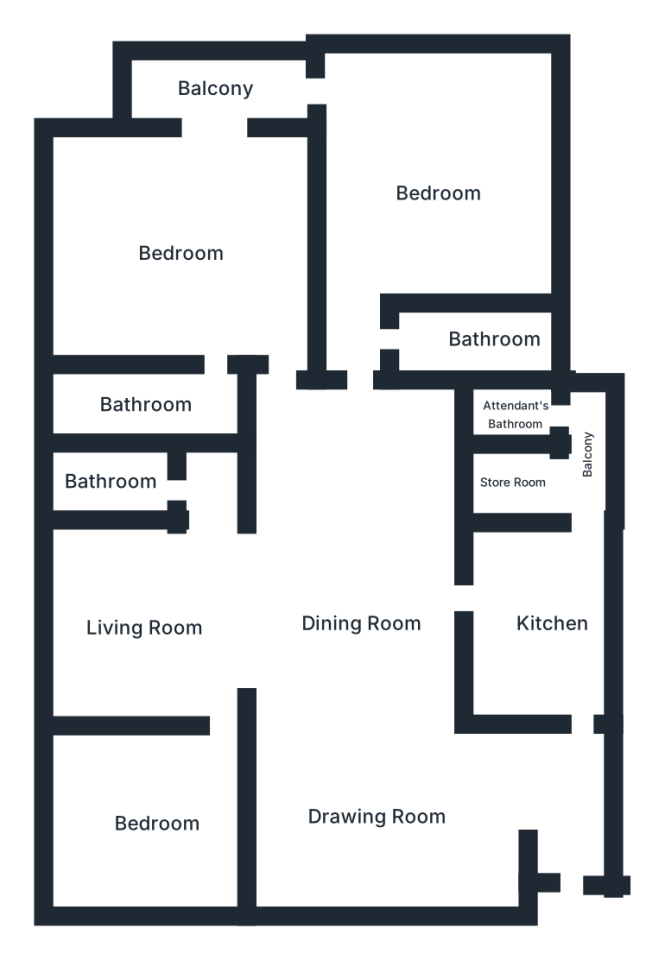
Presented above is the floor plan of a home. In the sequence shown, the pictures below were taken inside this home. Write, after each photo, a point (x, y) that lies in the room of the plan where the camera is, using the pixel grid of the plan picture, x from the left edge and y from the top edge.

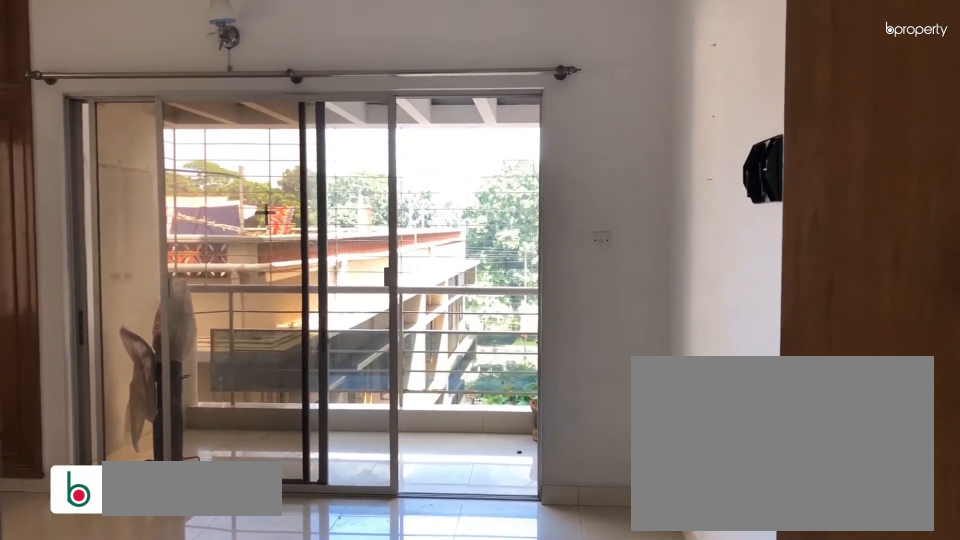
(186, 249)
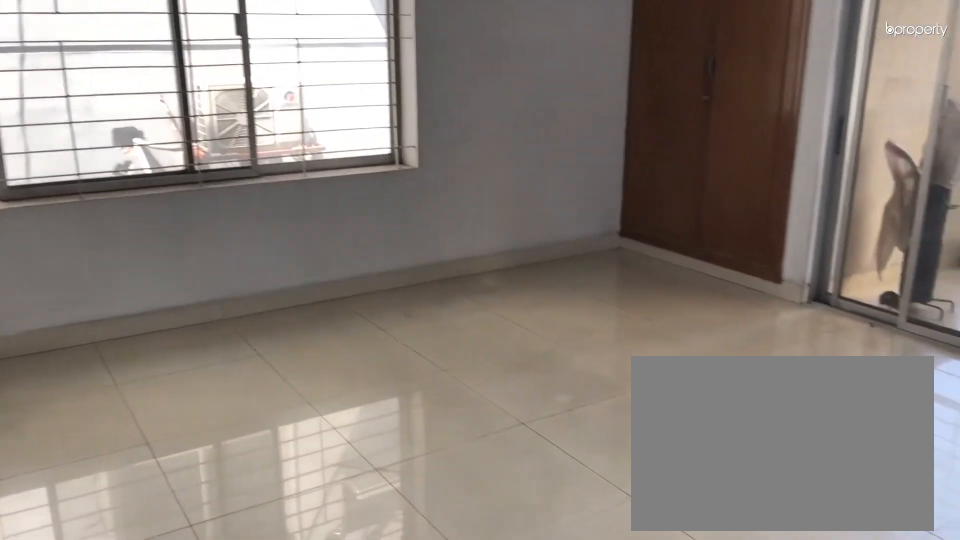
(186, 249)
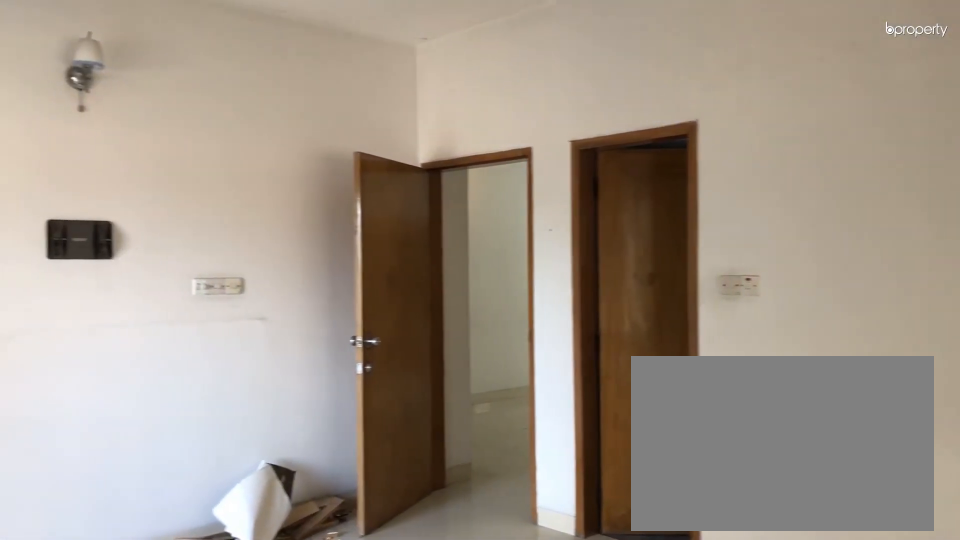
(186, 250)
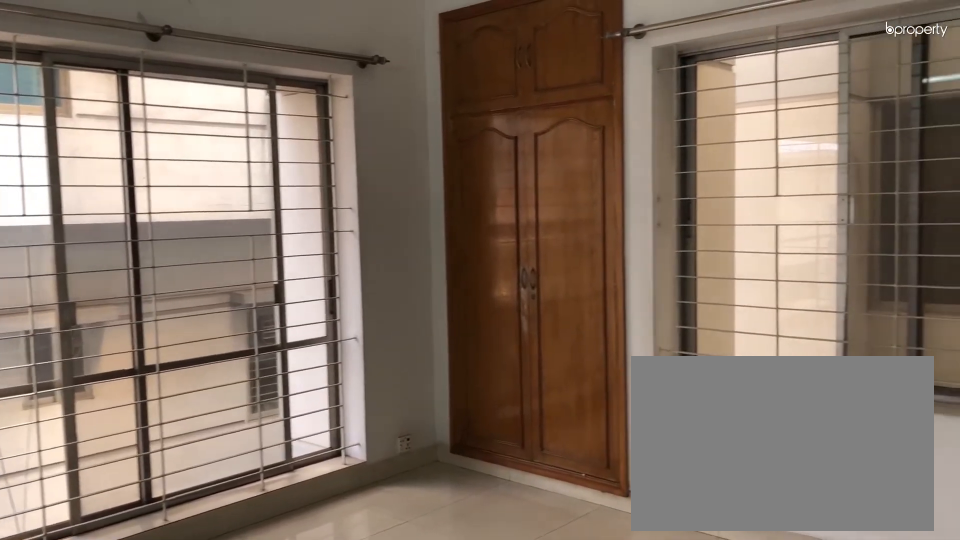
(453, 188)
